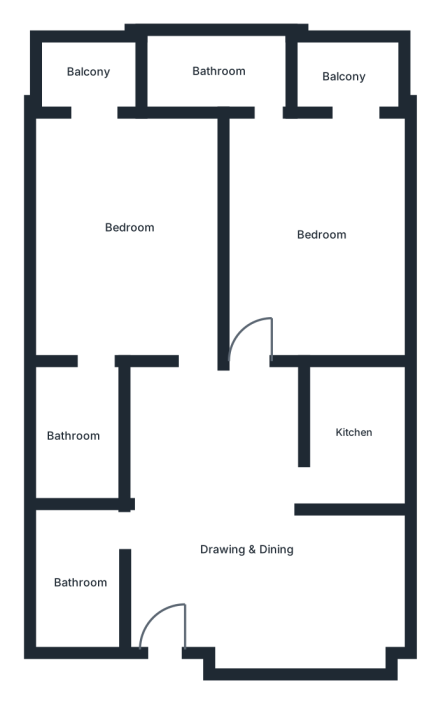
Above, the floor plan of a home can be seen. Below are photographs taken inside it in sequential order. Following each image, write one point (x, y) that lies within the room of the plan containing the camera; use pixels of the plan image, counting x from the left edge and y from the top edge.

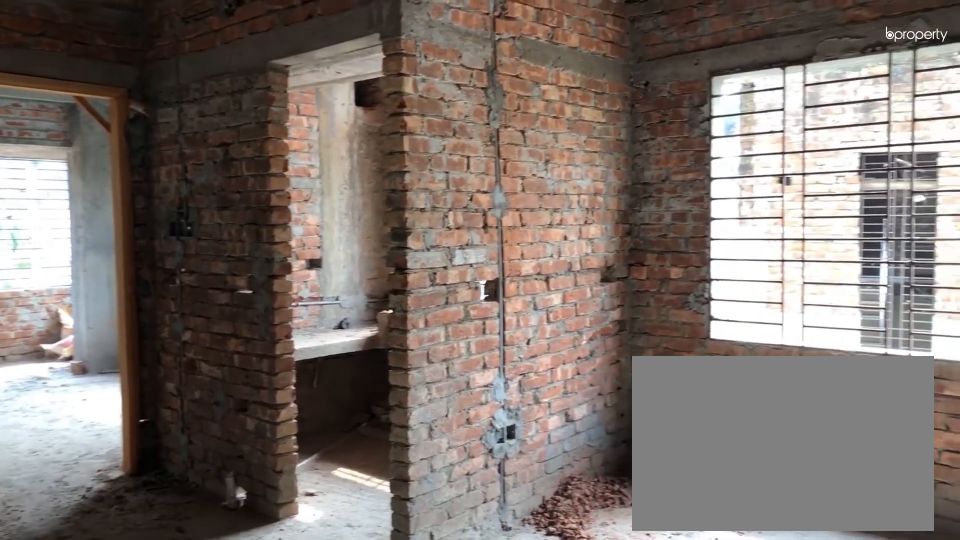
(248, 542)
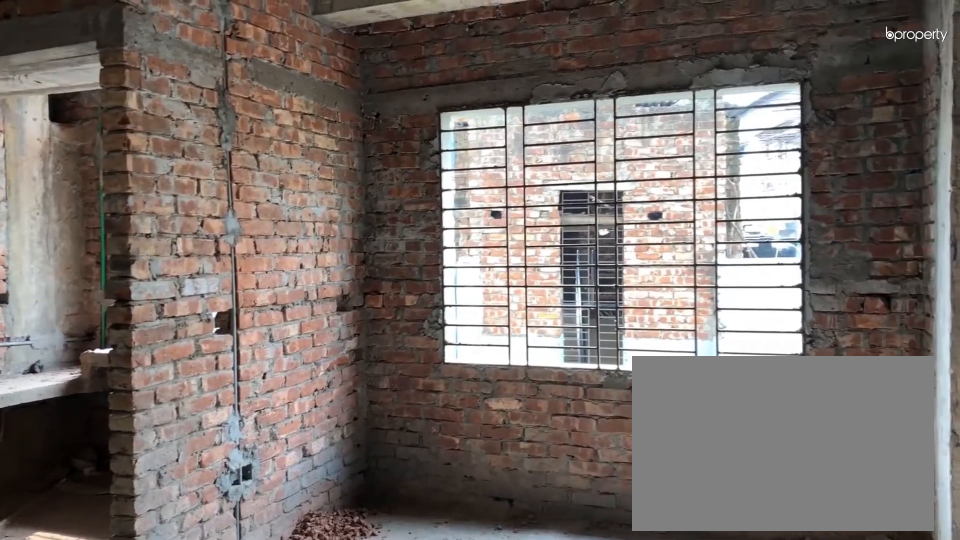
(248, 542)
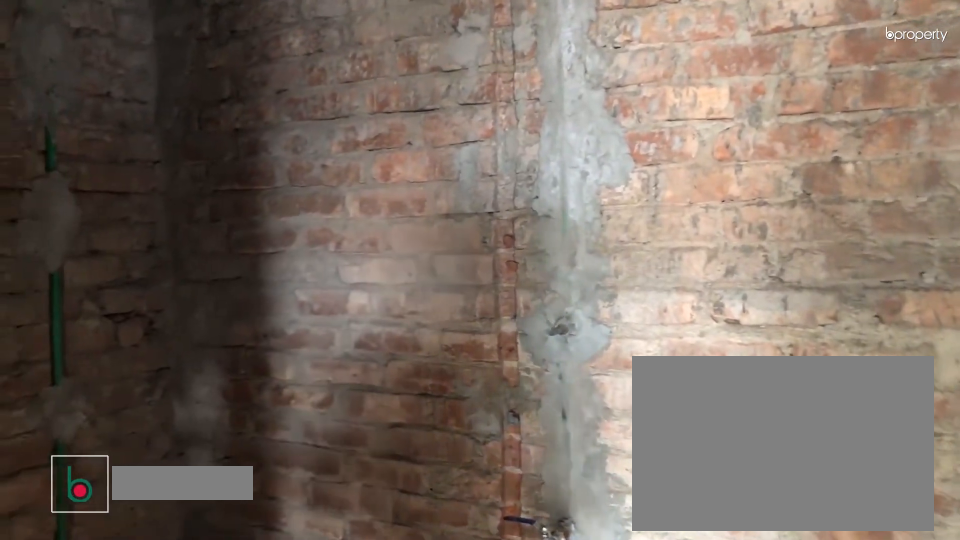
(78, 578)
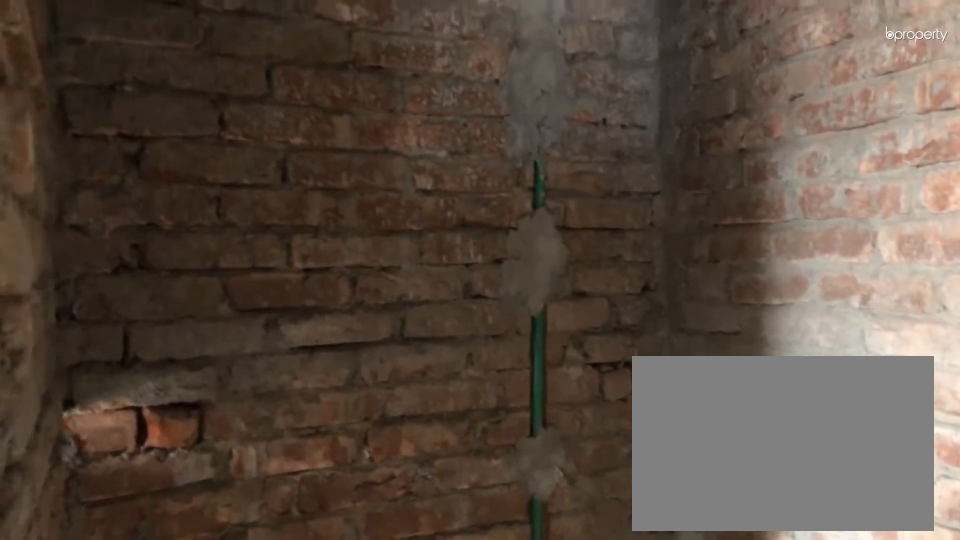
(78, 578)
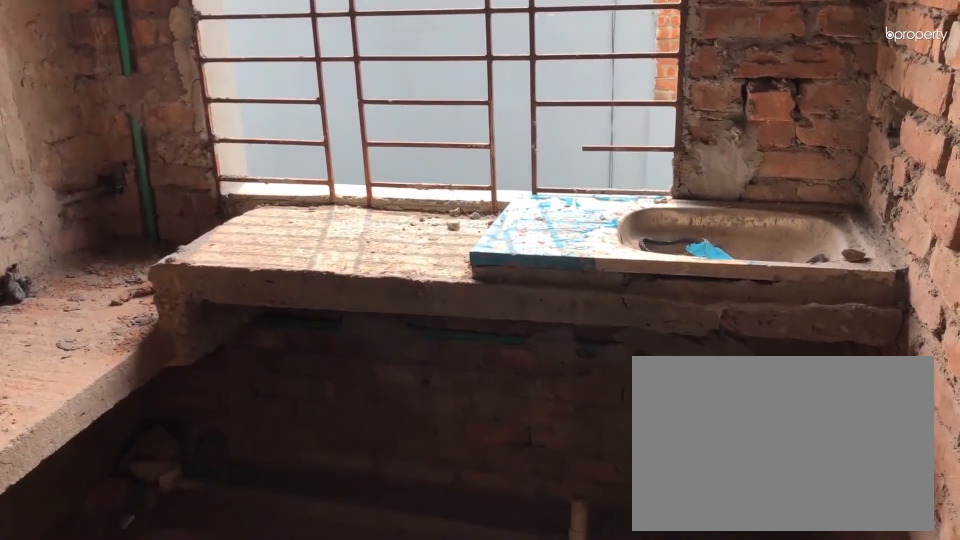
(350, 435)
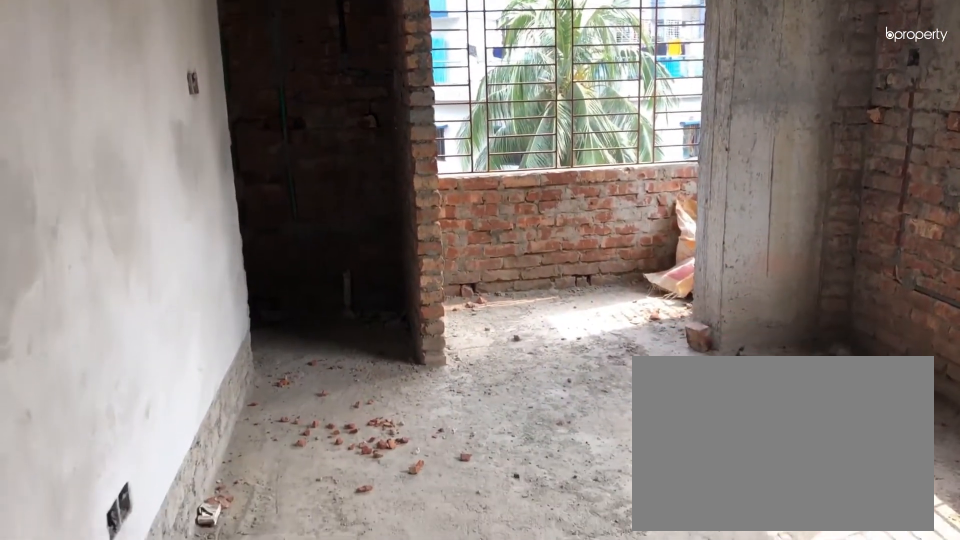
(314, 237)
